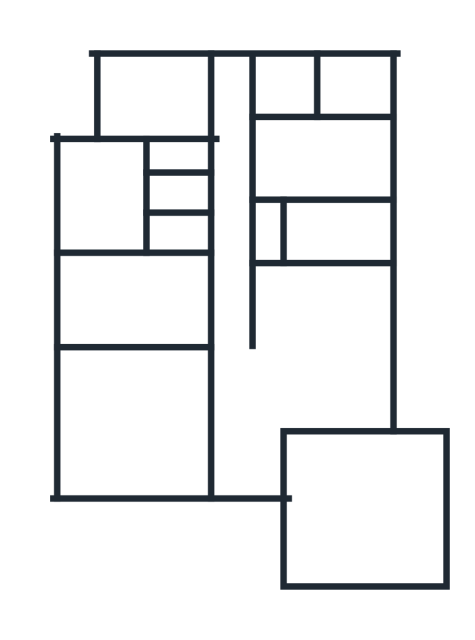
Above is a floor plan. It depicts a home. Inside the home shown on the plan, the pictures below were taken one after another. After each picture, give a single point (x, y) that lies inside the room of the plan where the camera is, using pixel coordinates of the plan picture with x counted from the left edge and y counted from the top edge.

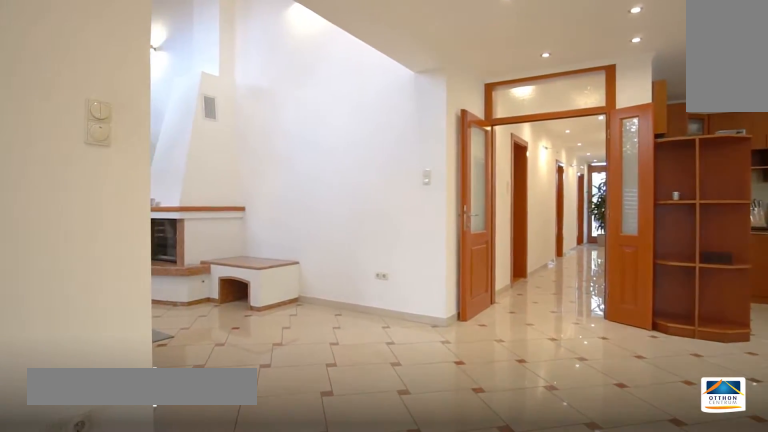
(249, 451)
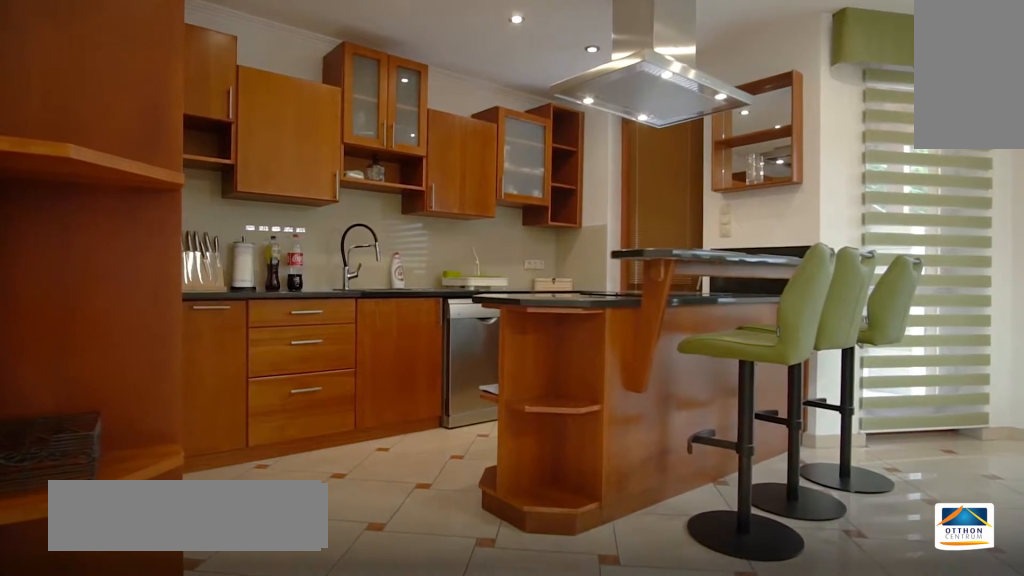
(331, 355)
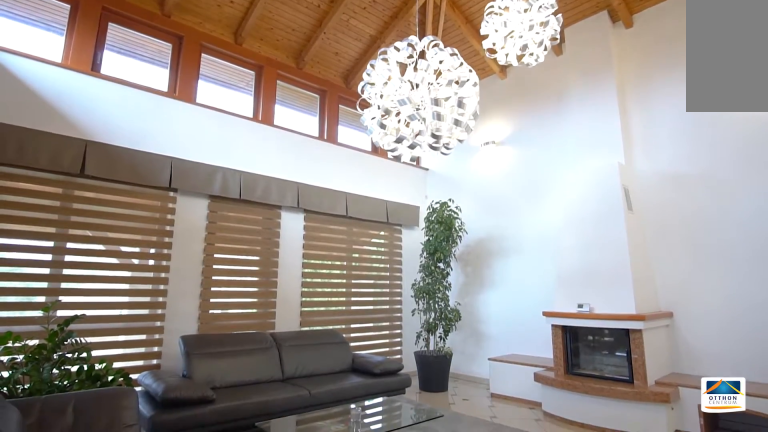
(138, 422)
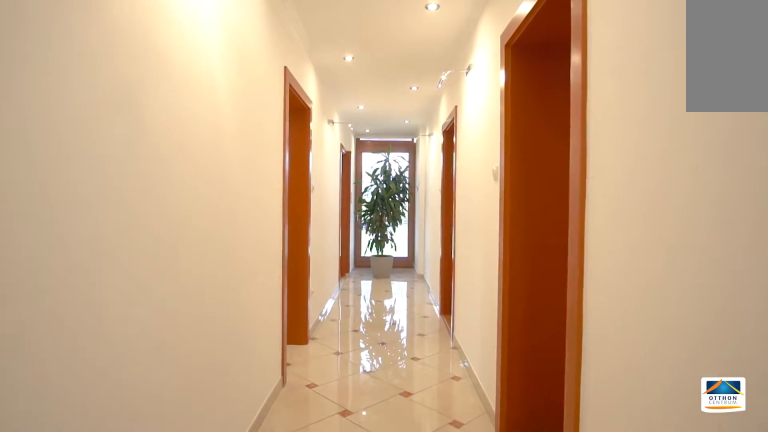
(238, 268)
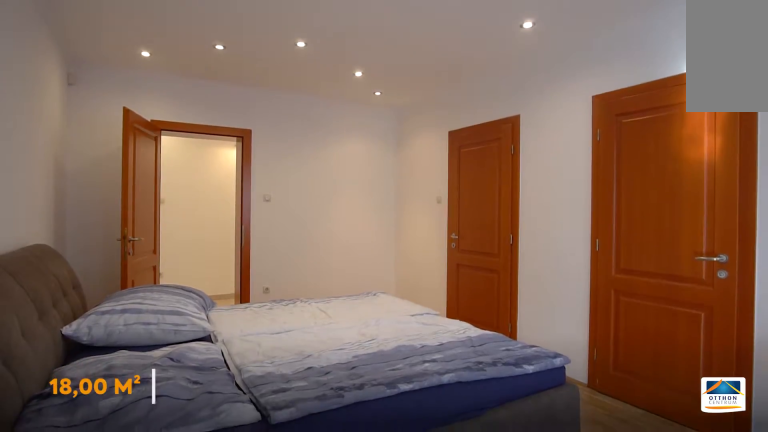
(340, 165)
